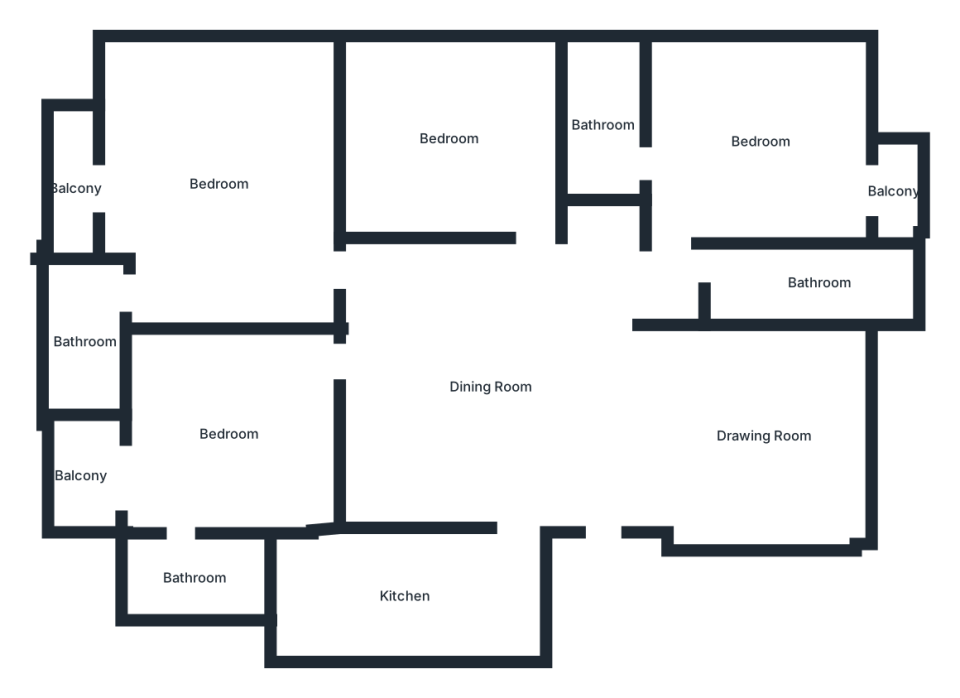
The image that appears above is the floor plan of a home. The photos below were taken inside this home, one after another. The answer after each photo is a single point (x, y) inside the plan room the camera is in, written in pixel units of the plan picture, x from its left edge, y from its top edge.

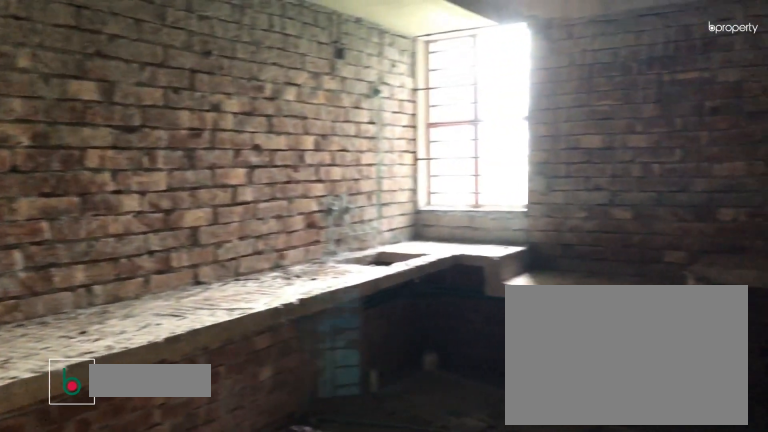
(408, 597)
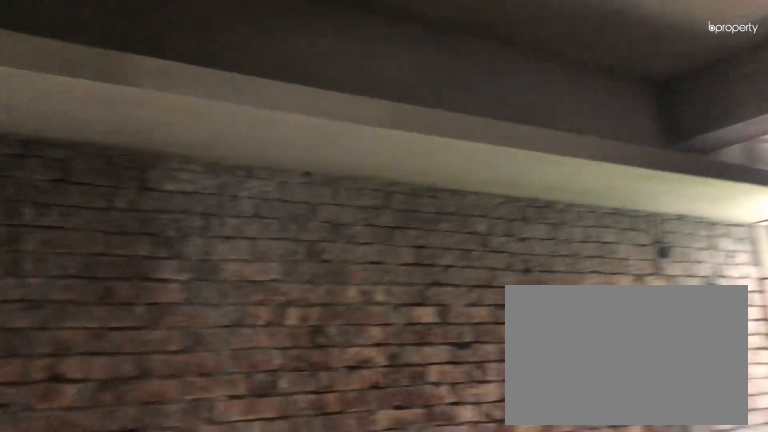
(408, 597)
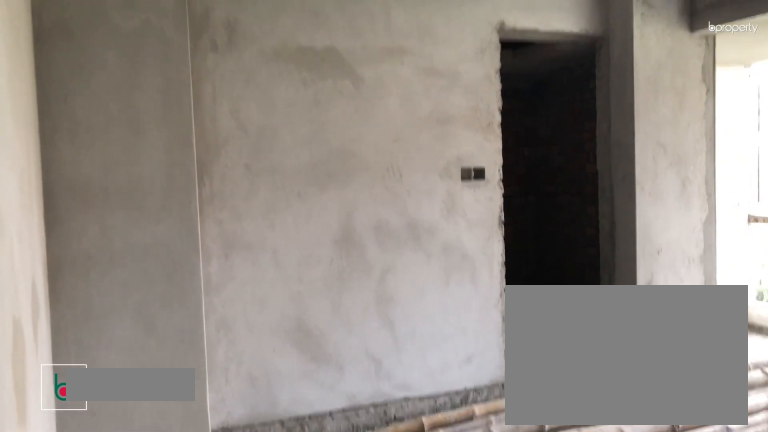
(229, 435)
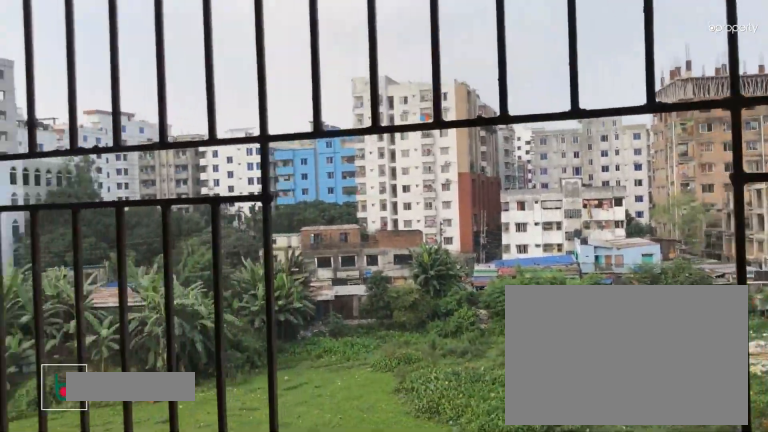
(75, 476)
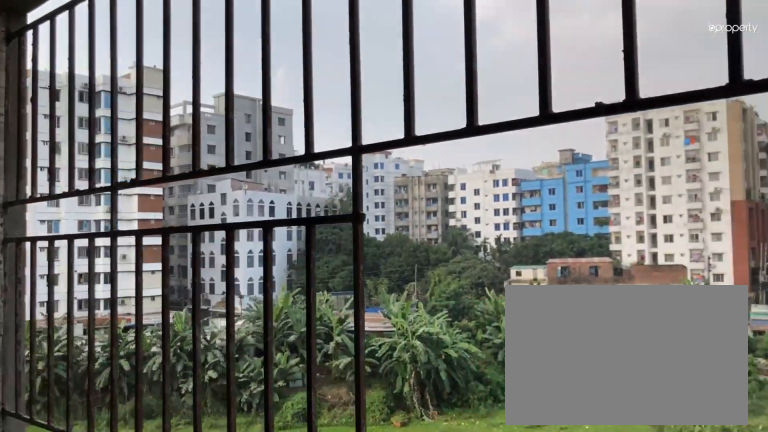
(75, 476)
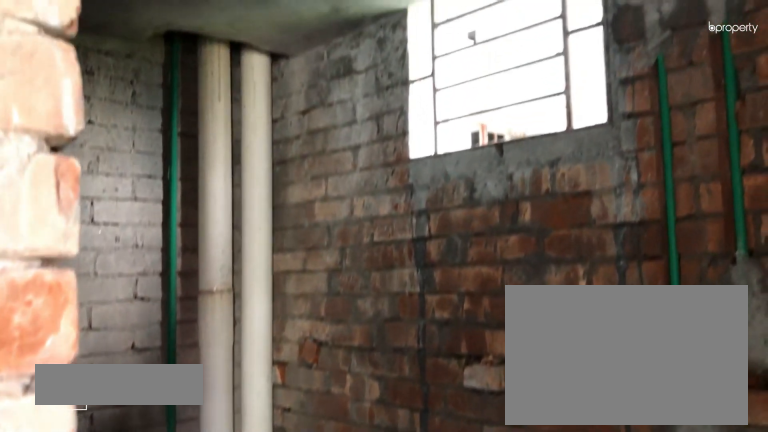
(194, 578)
